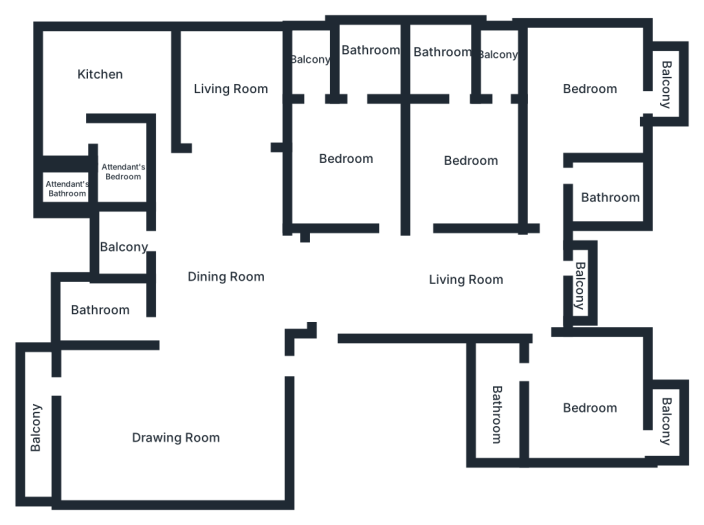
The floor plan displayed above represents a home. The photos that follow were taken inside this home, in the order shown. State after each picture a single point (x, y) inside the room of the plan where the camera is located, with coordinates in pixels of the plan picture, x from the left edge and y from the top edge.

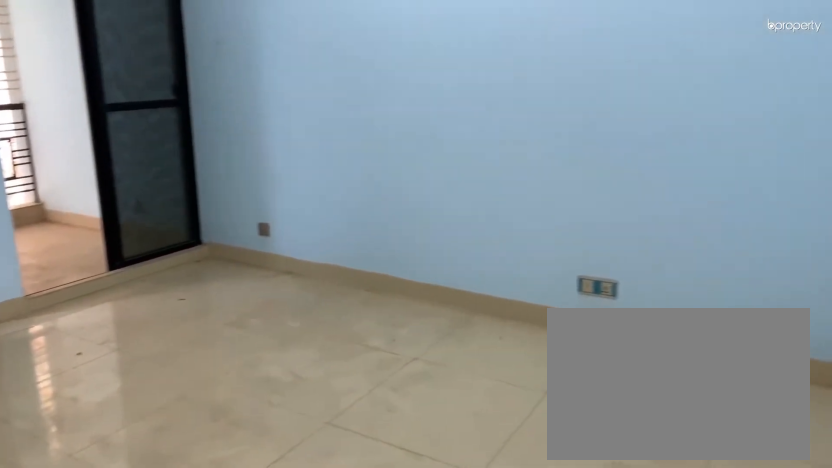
(469, 156)
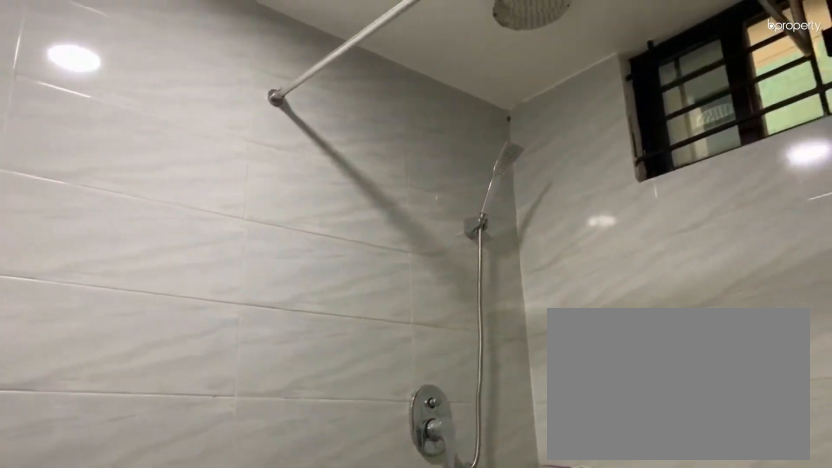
(443, 57)
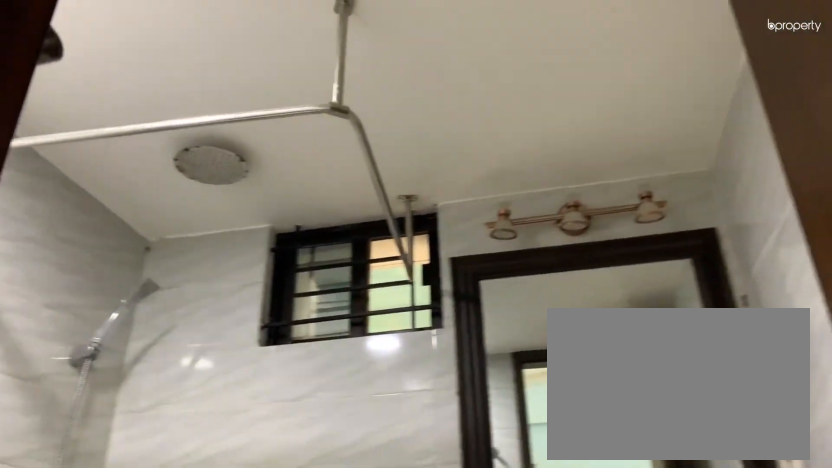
(443, 57)
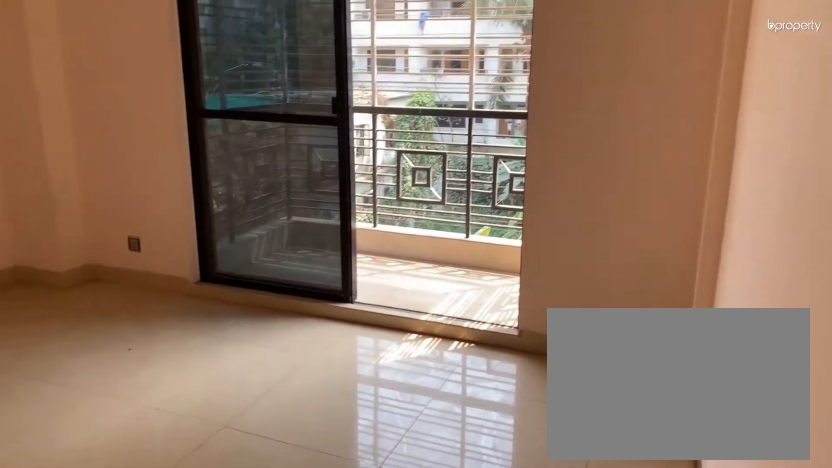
(581, 88)
